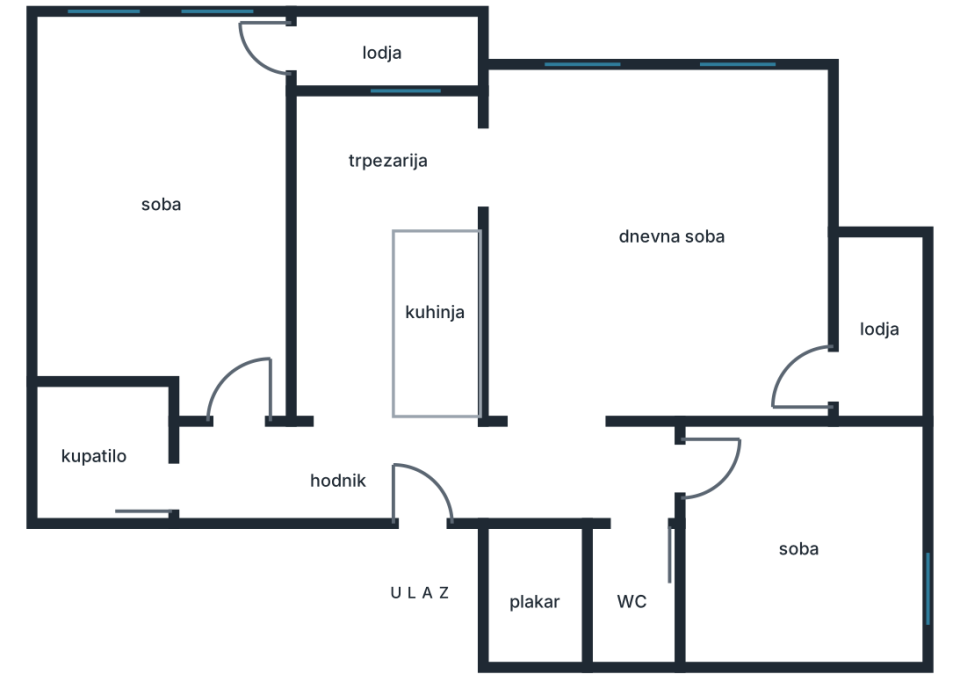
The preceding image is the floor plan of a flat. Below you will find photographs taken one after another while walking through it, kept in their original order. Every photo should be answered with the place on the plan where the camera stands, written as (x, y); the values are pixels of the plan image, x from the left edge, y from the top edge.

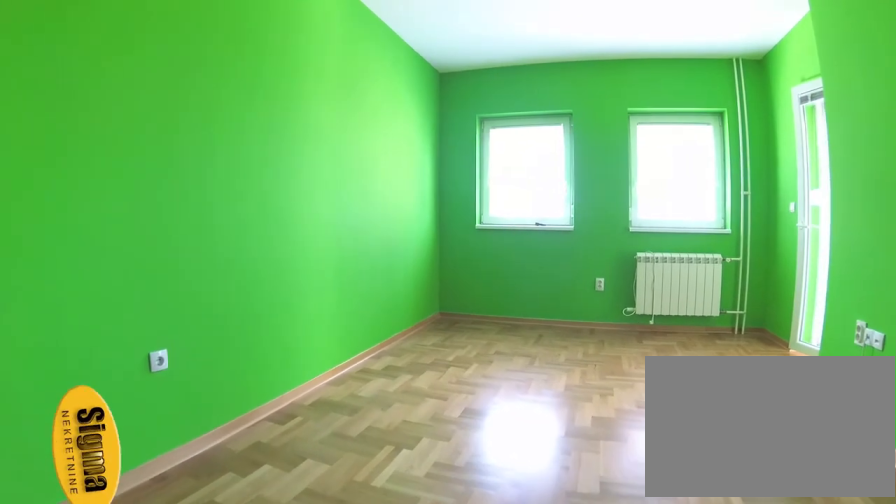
(163, 309)
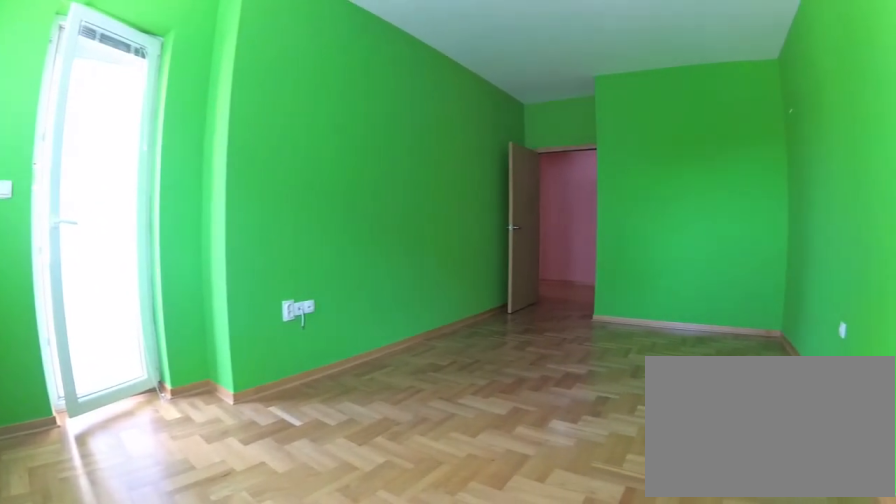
(76, 40)
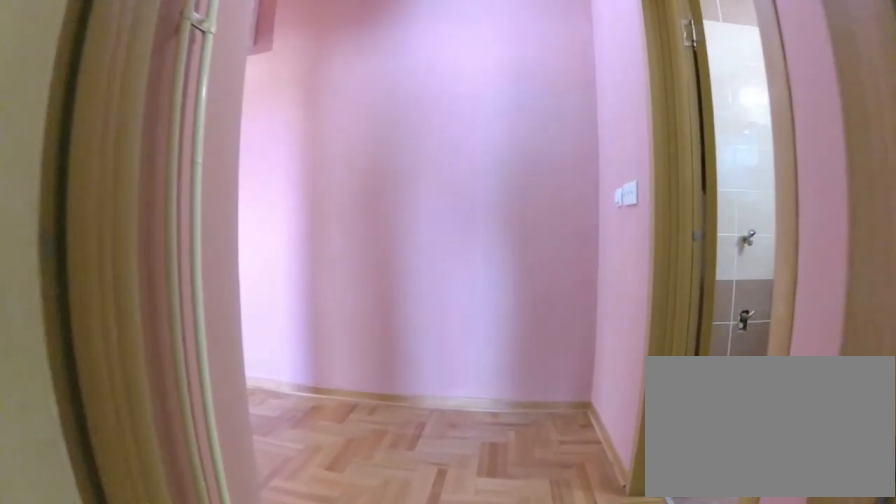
(238, 373)
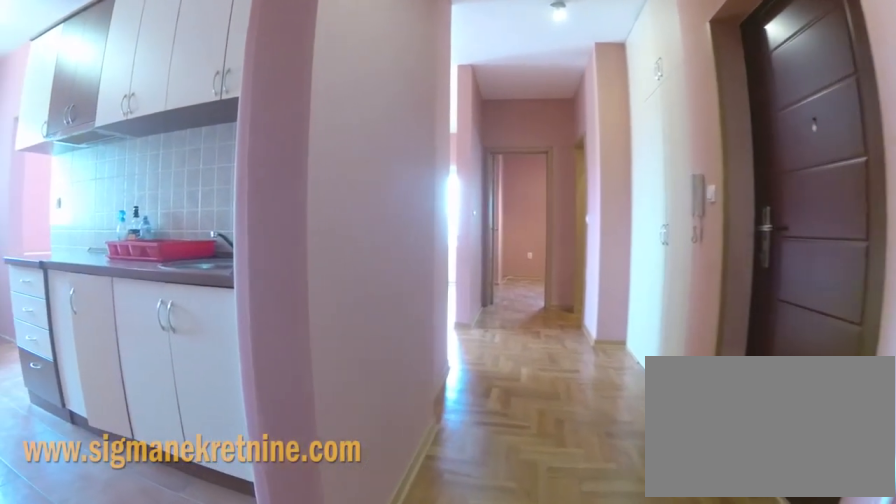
(328, 483)
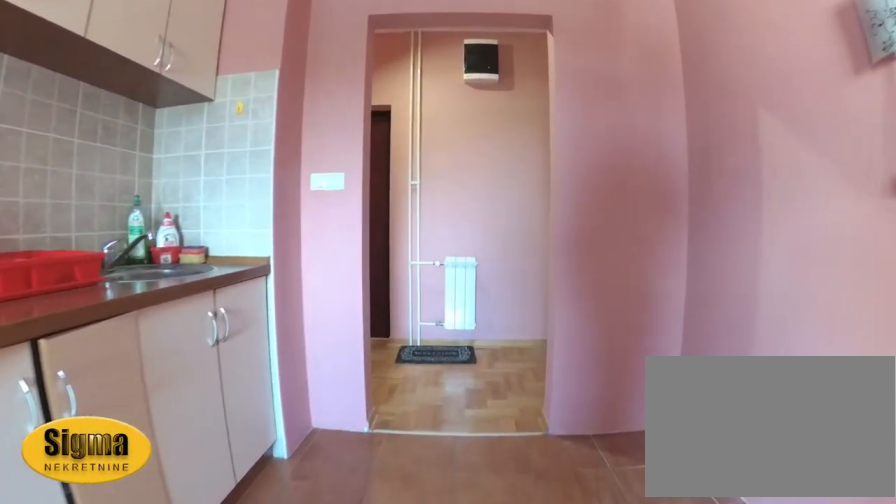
(342, 280)
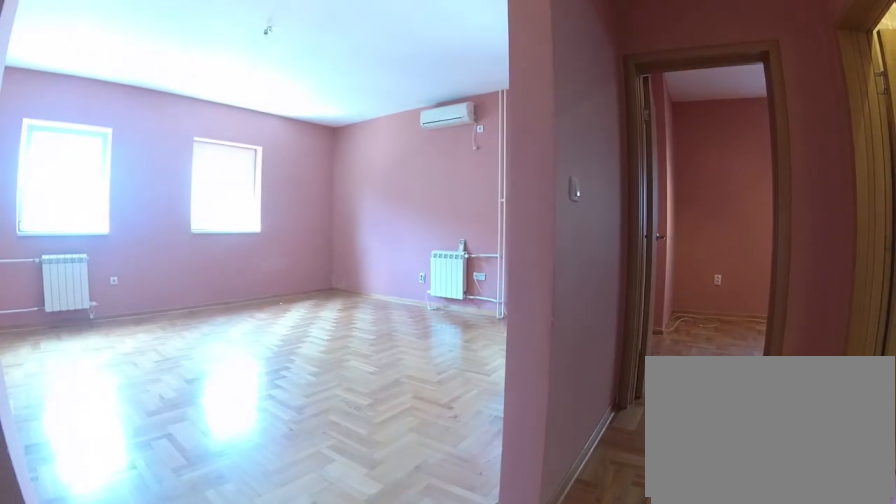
(486, 469)
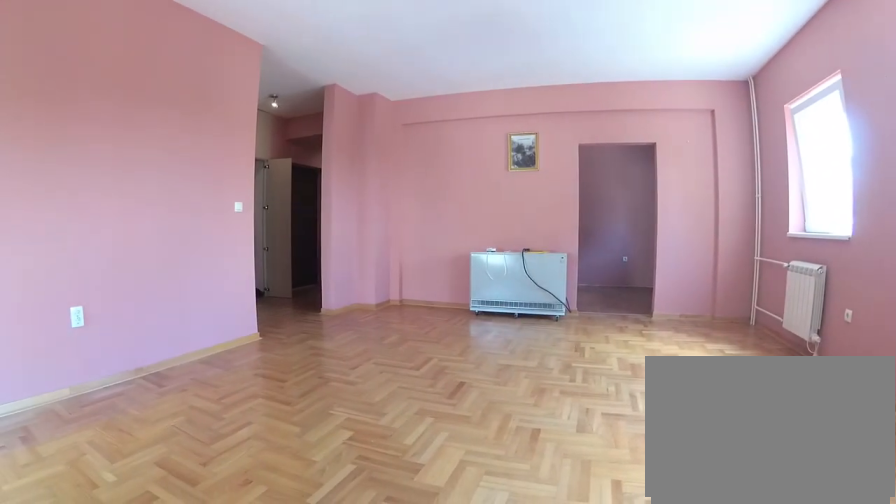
(805, 189)
